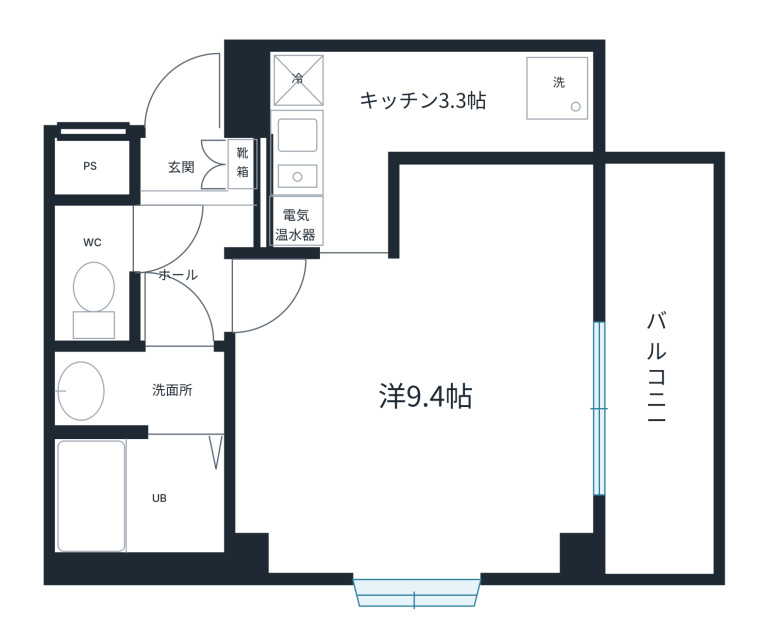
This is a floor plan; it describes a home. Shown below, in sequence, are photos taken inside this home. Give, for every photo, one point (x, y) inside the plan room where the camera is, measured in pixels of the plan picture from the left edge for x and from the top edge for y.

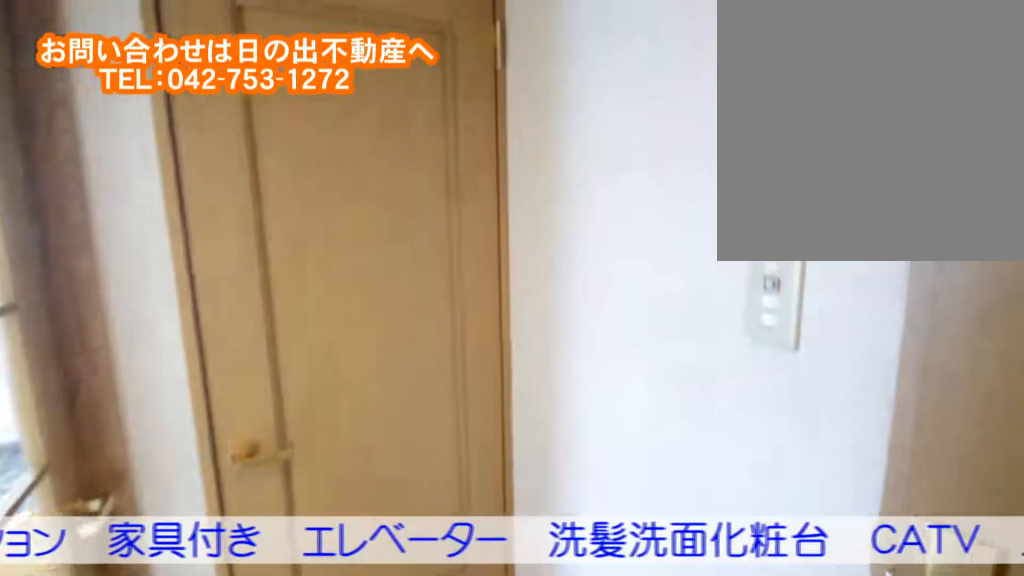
(191, 205)
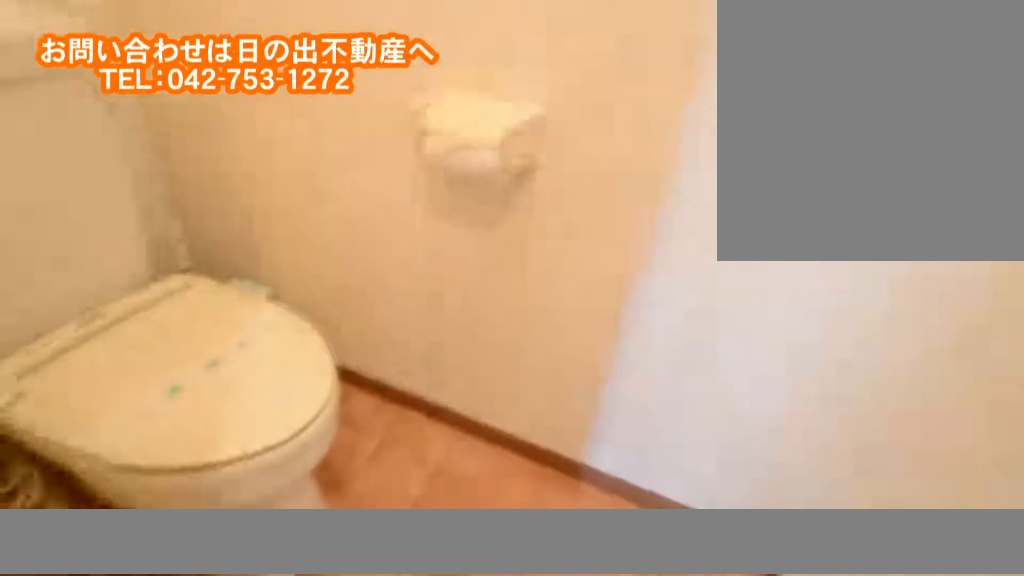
(94, 255)
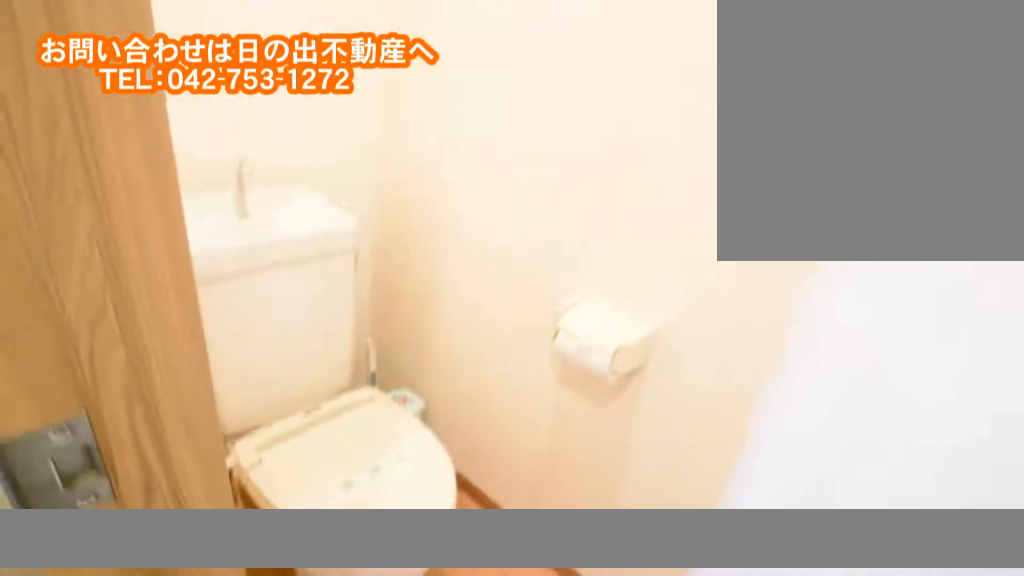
(94, 255)
